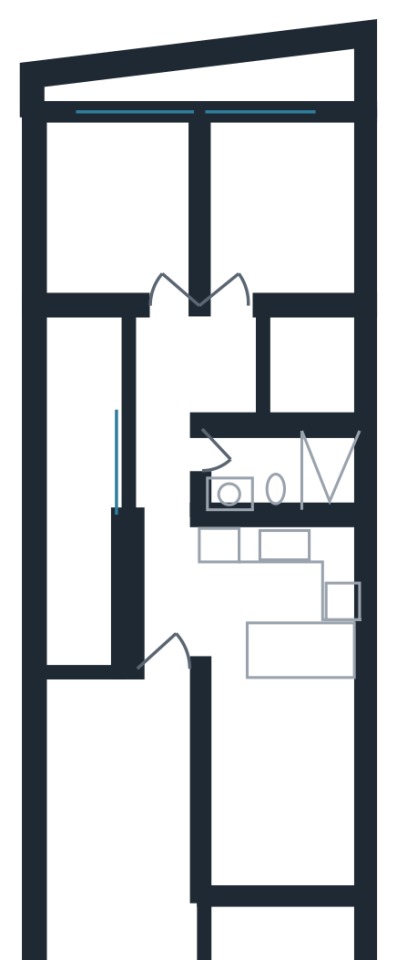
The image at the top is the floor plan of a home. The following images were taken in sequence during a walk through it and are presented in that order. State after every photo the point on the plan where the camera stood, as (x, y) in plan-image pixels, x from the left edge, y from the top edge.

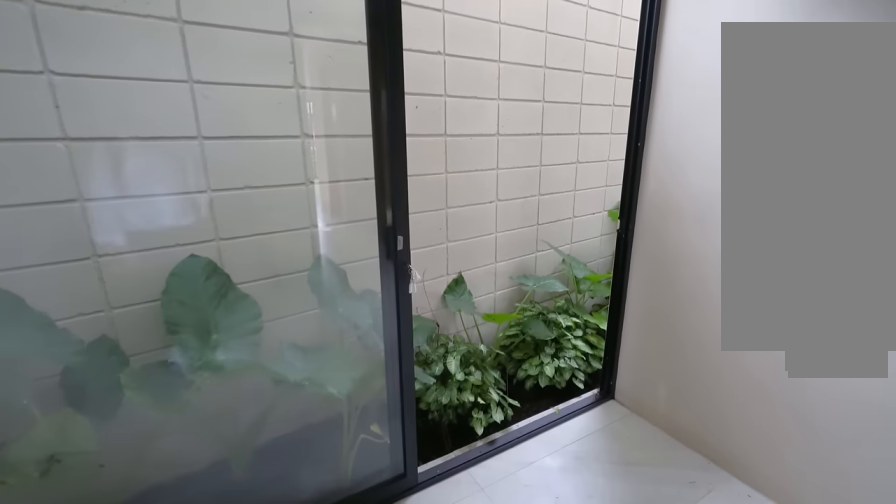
(129, 121)
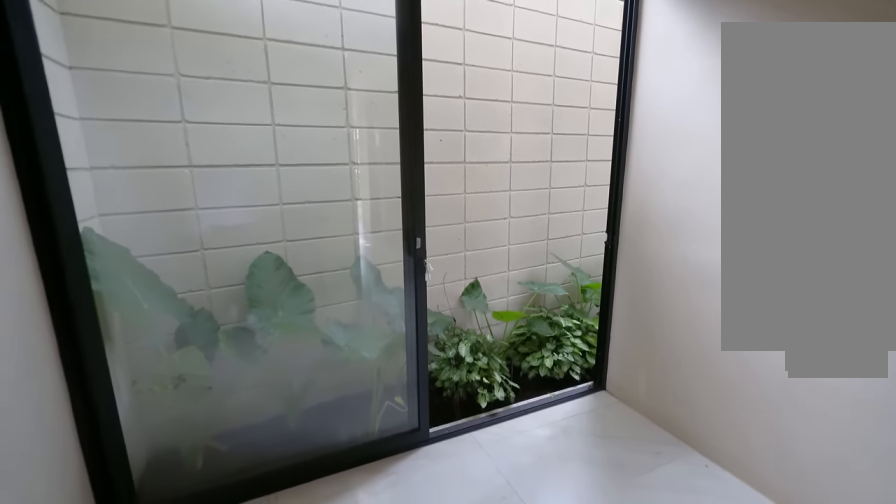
(129, 121)
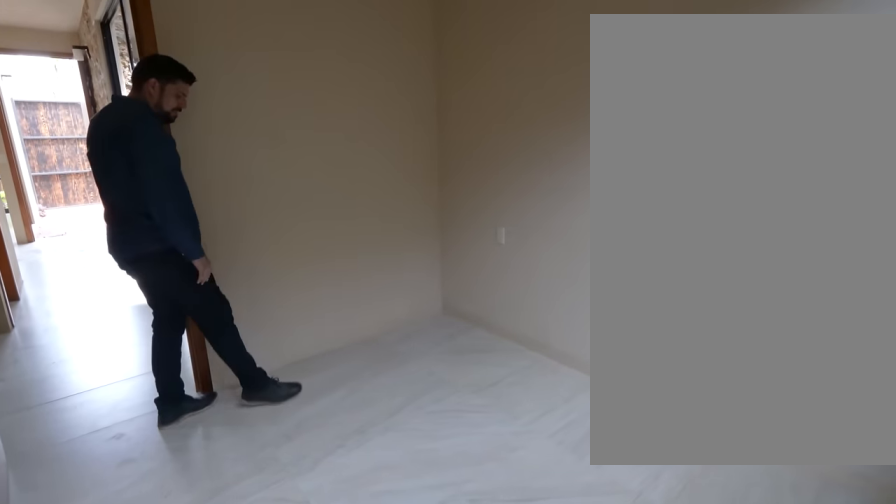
(113, 194)
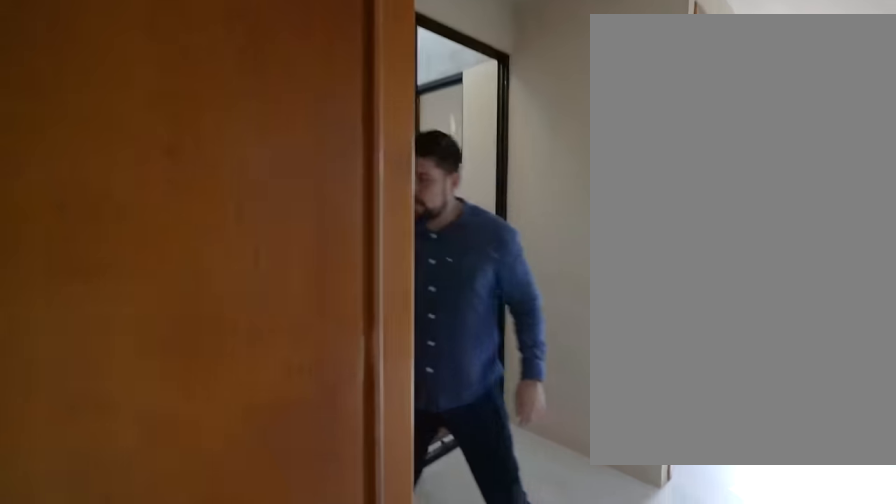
(72, 278)
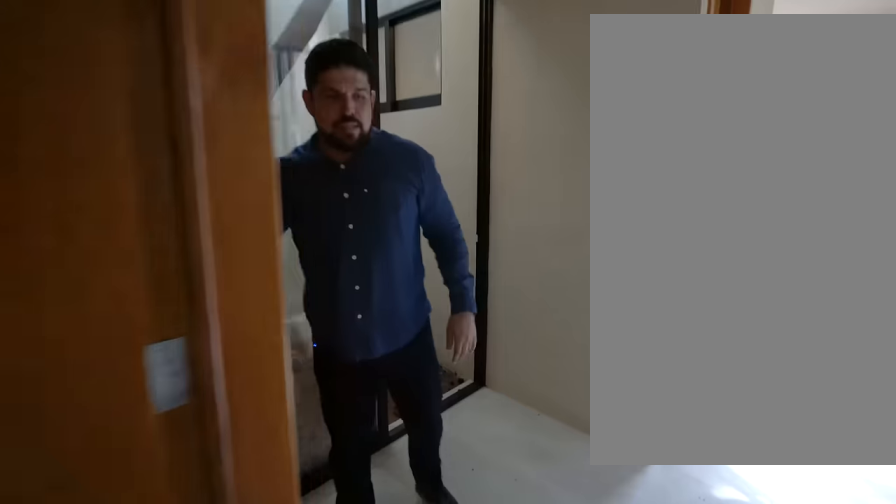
(71, 278)
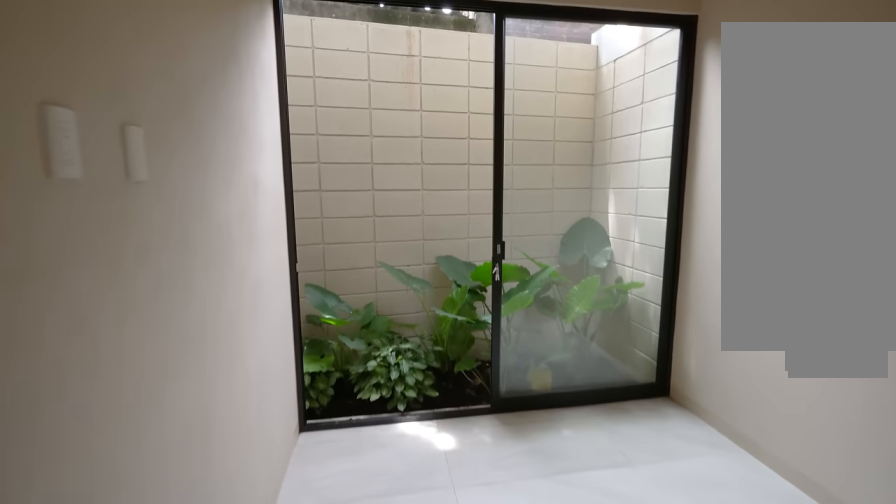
(244, 277)
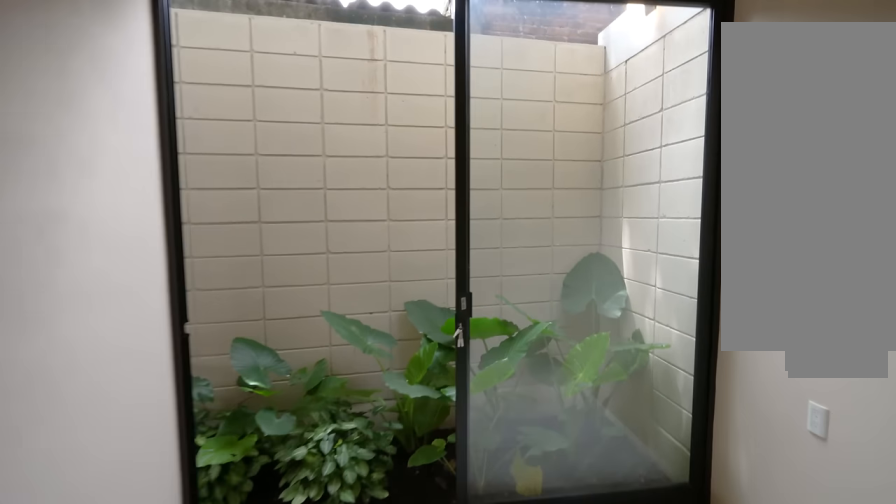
(241, 278)
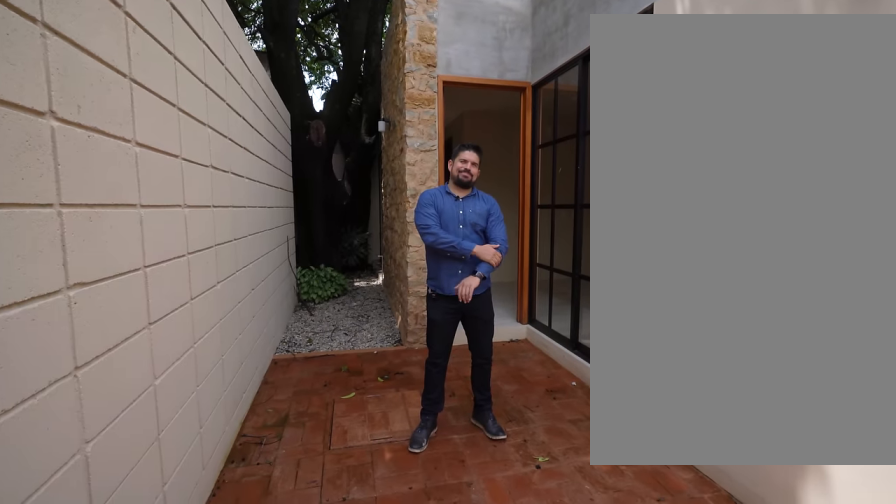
(121, 939)
